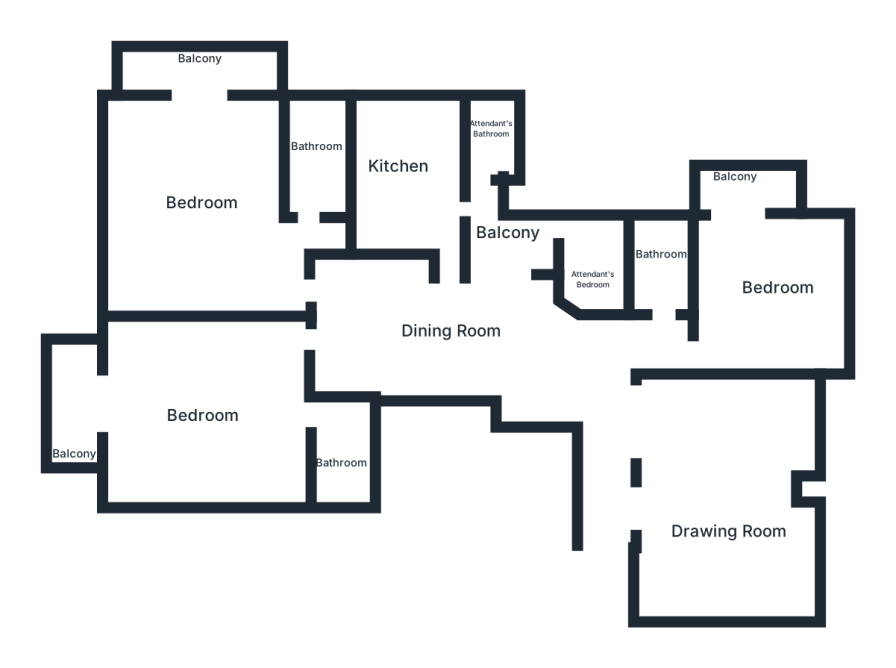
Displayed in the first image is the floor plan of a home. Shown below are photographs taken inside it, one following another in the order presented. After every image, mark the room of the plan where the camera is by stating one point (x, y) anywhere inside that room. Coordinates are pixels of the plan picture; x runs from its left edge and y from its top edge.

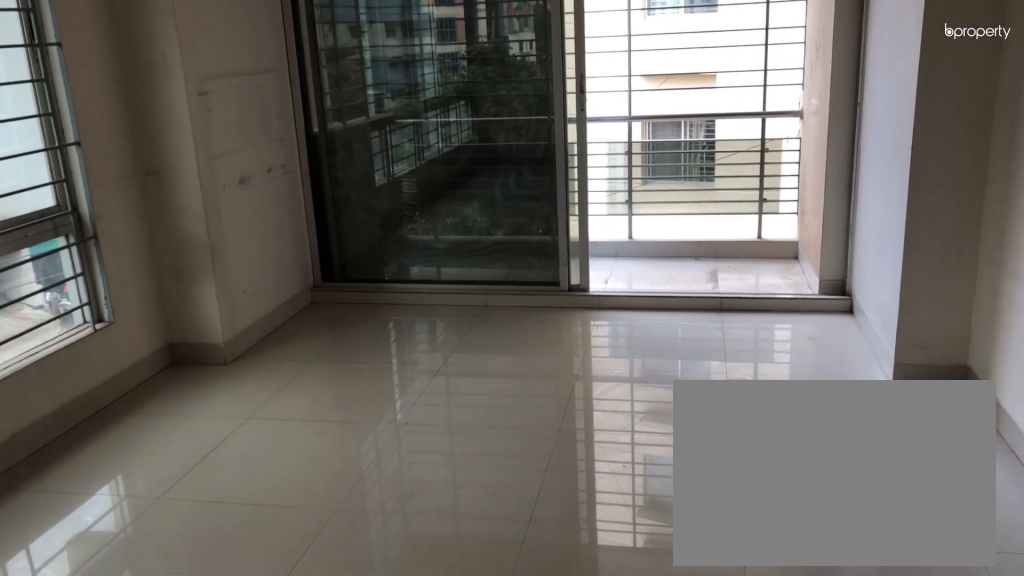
(200, 199)
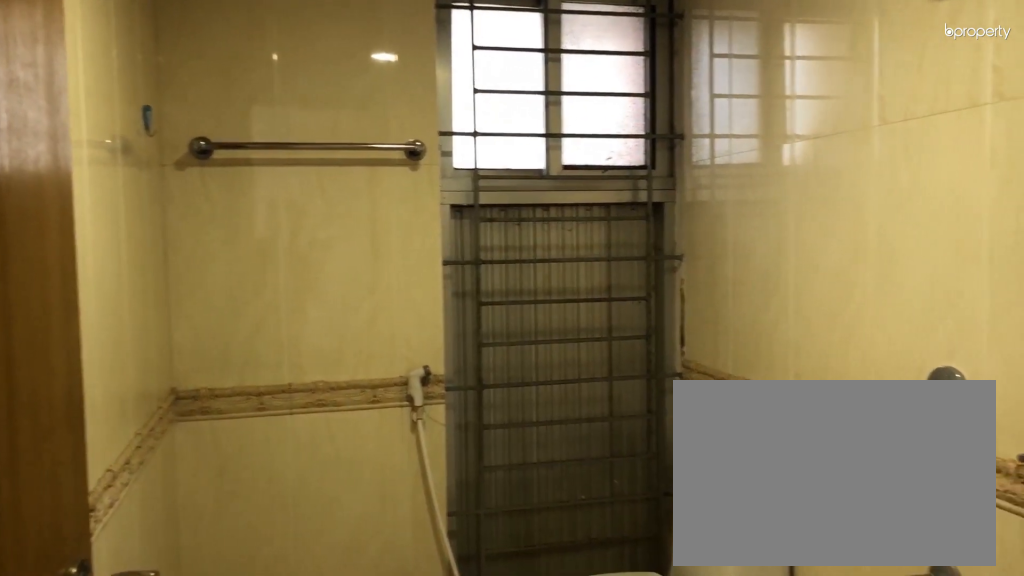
(313, 150)
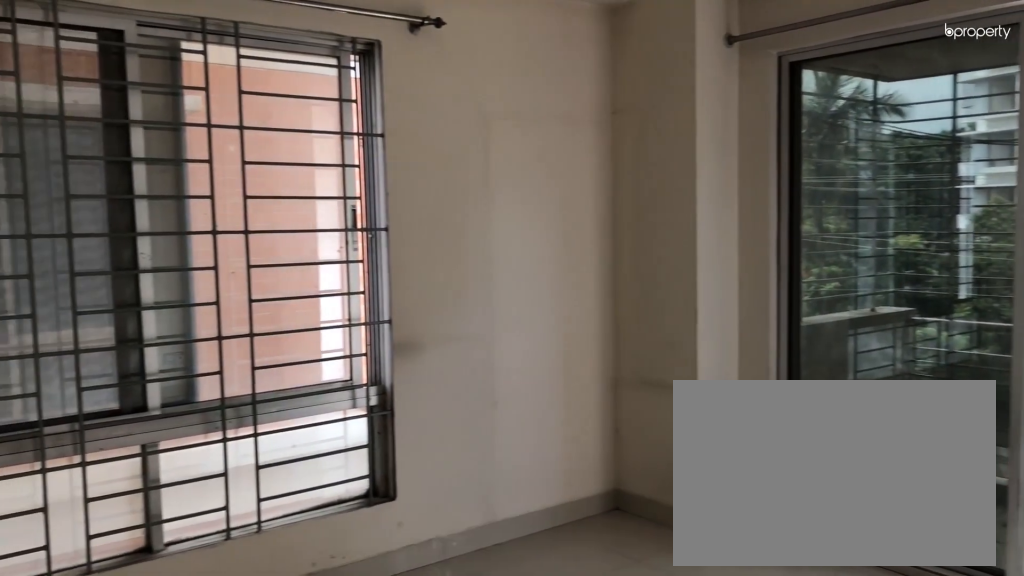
(197, 409)
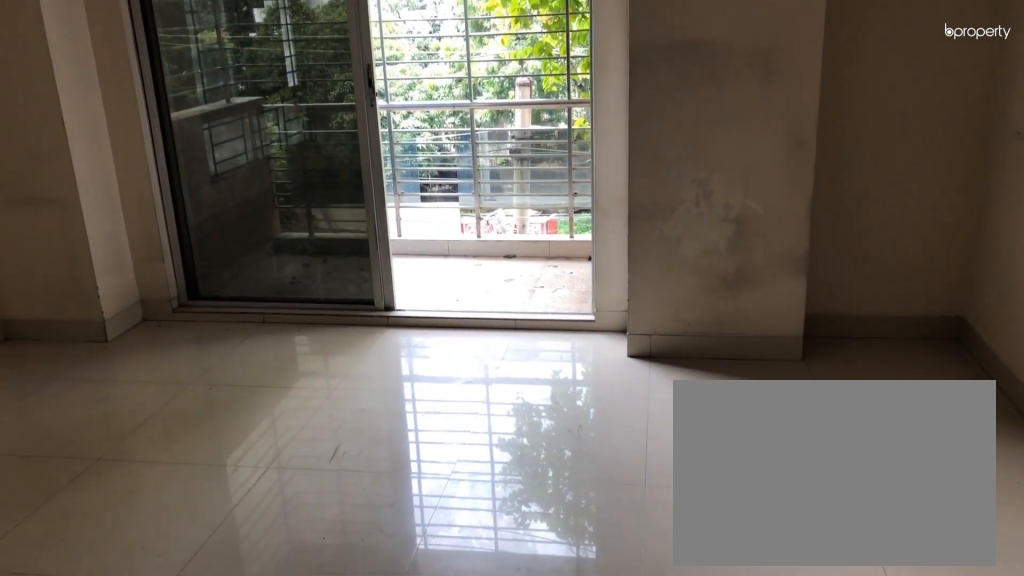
(197, 409)
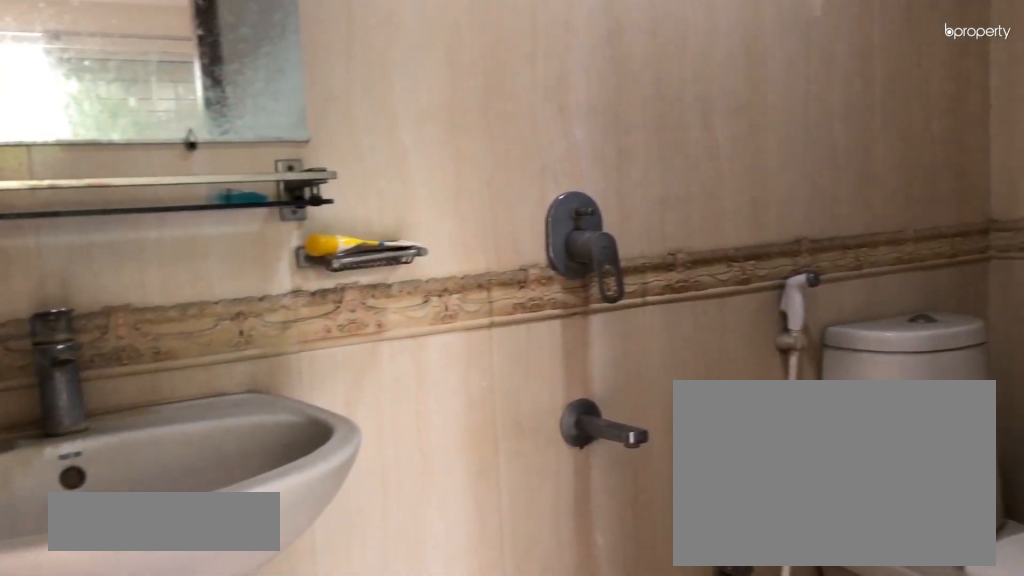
(343, 450)
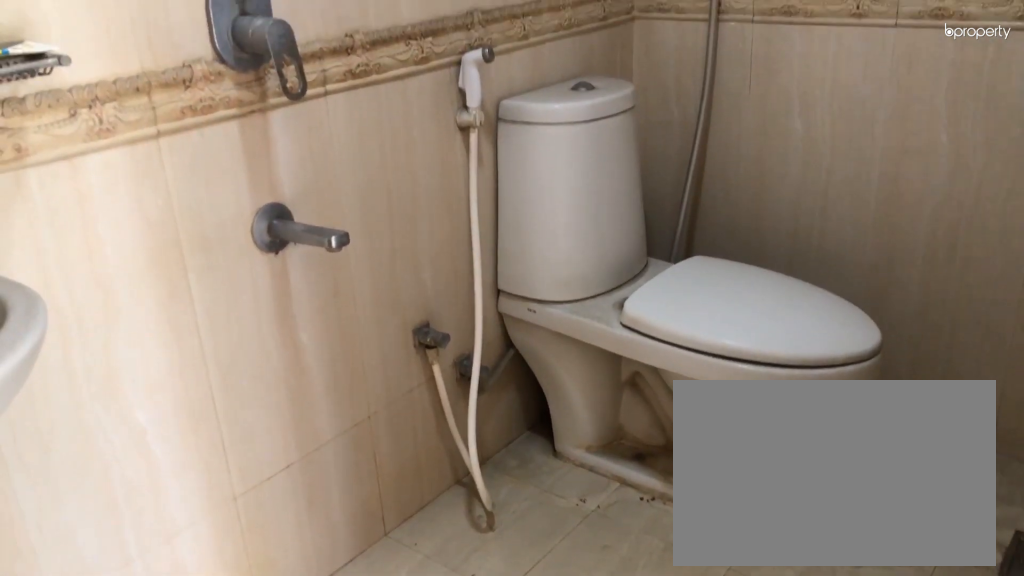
(343, 450)
